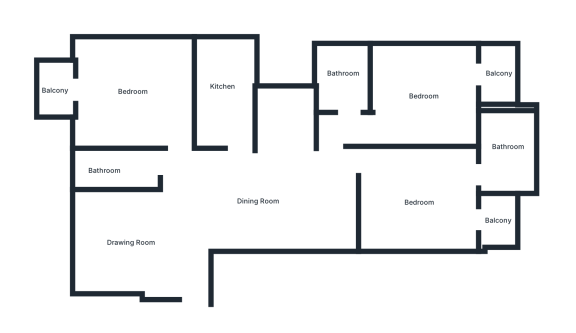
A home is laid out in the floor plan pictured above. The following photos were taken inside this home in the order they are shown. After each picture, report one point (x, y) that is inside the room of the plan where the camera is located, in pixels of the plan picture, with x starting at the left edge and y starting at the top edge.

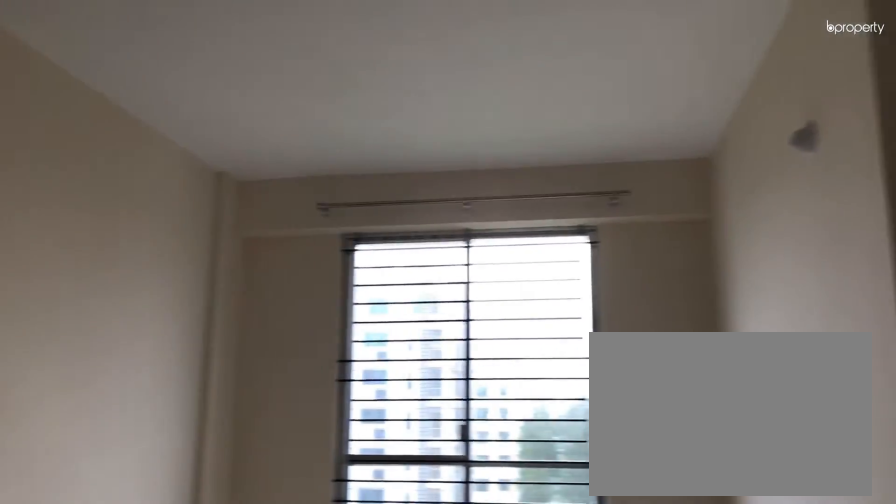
(122, 240)
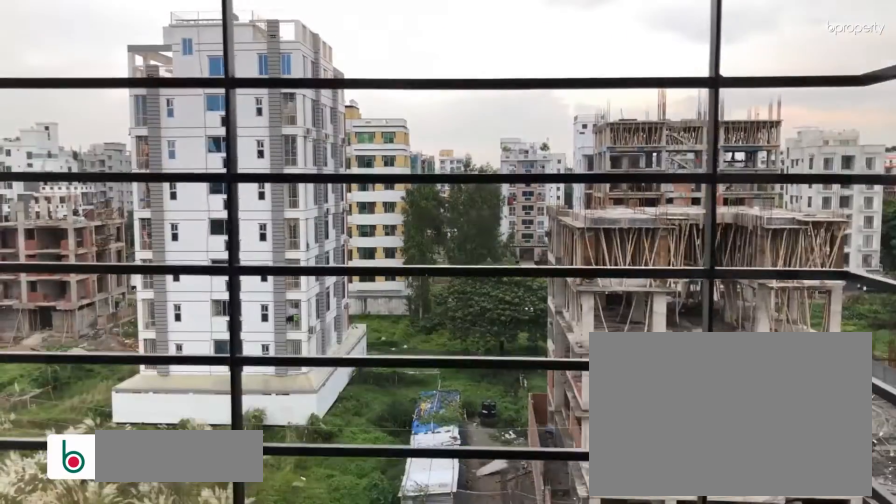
(52, 90)
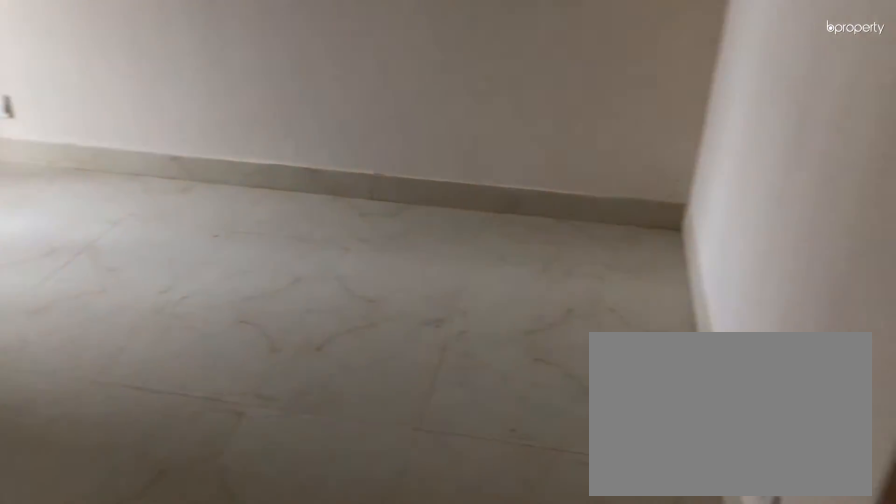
(424, 204)
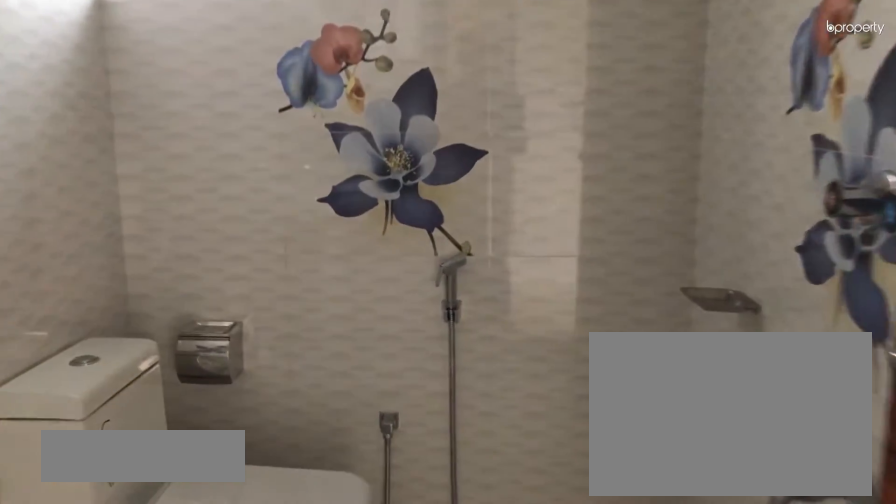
(342, 78)
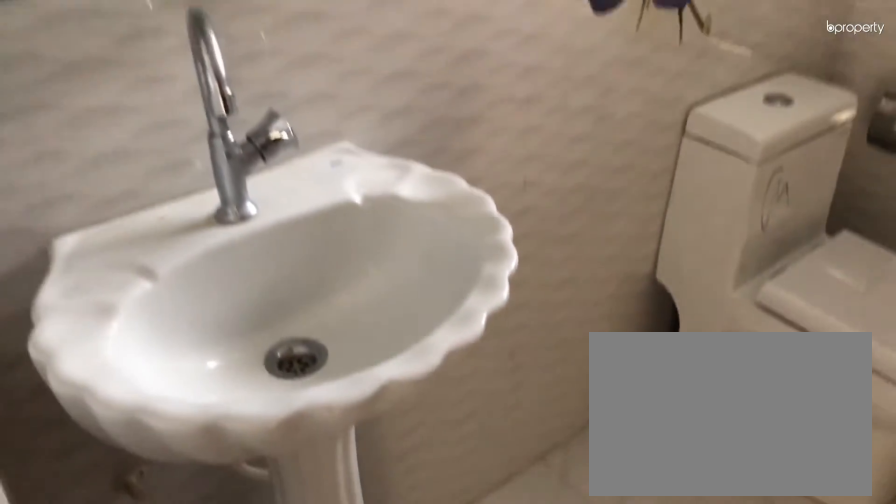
(342, 78)
